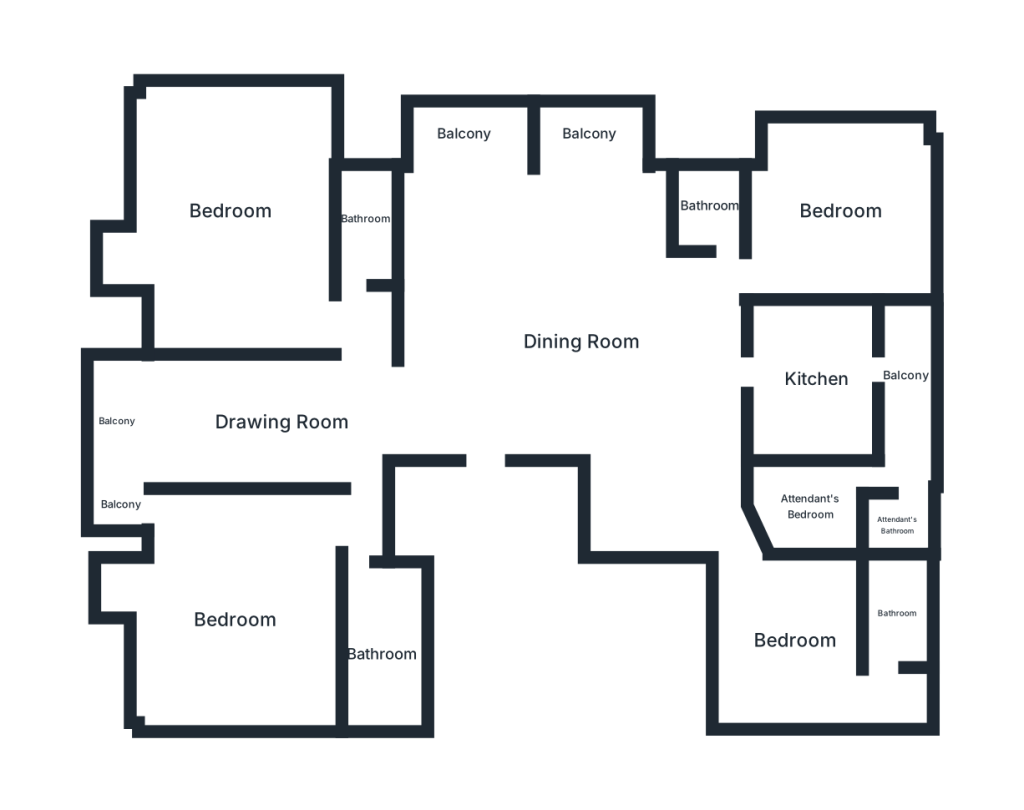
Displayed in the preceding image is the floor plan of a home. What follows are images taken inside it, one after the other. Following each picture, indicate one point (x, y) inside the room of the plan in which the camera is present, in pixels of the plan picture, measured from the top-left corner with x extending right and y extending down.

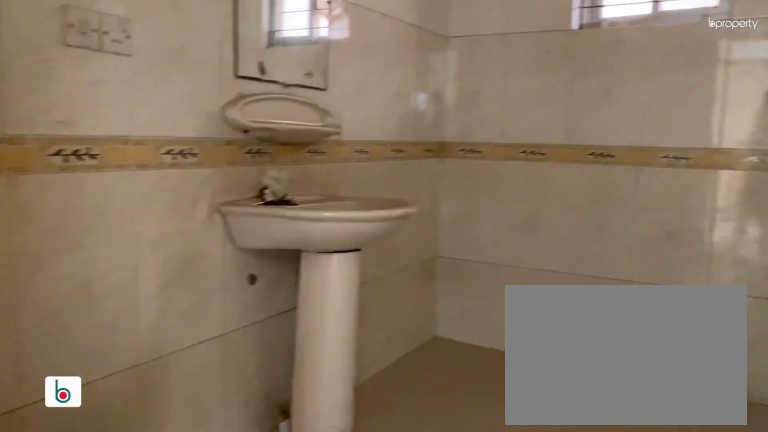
(381, 654)
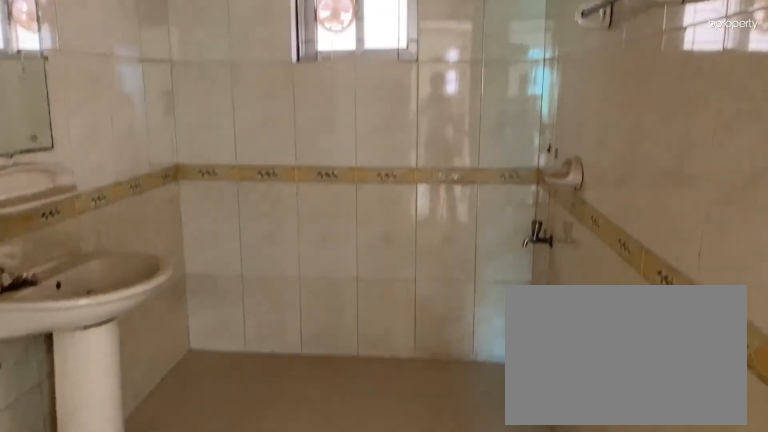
(381, 654)
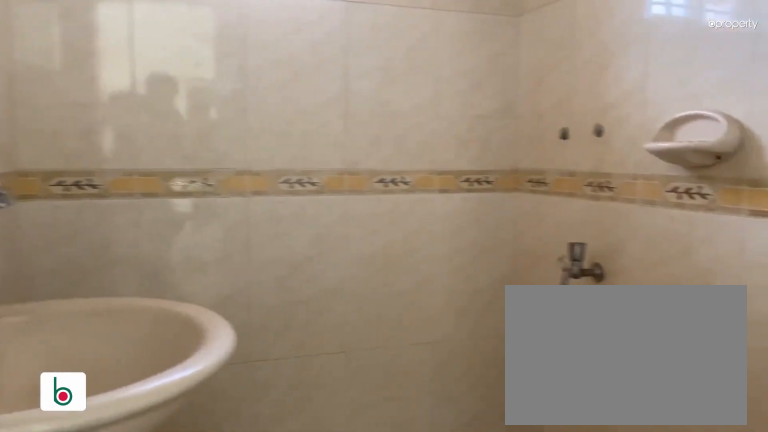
(368, 220)
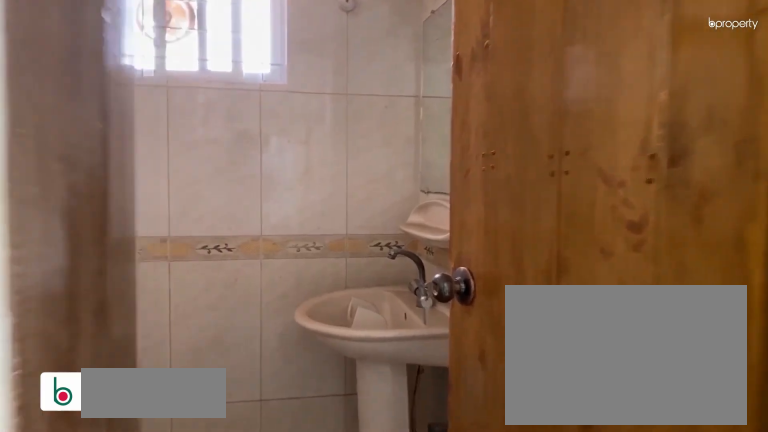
(712, 207)
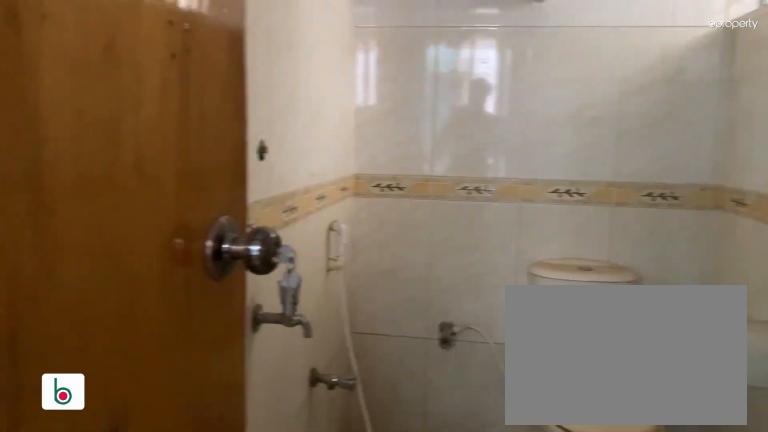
(896, 613)
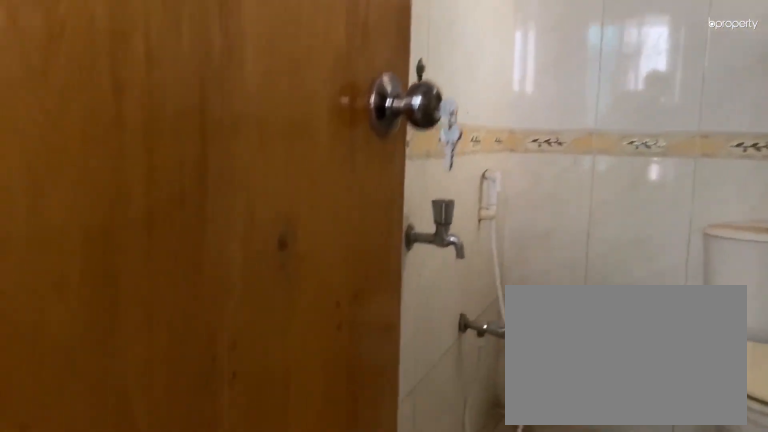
(896, 613)
